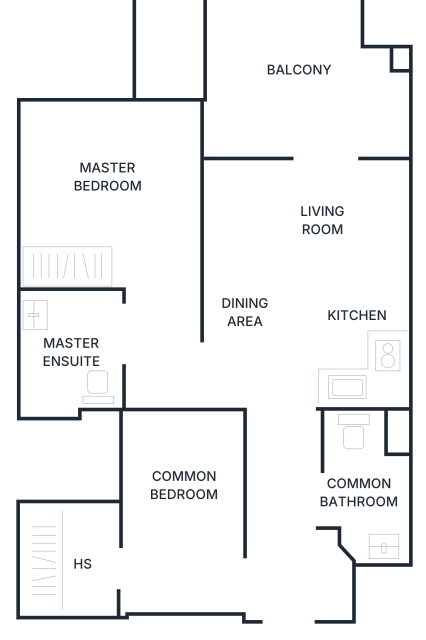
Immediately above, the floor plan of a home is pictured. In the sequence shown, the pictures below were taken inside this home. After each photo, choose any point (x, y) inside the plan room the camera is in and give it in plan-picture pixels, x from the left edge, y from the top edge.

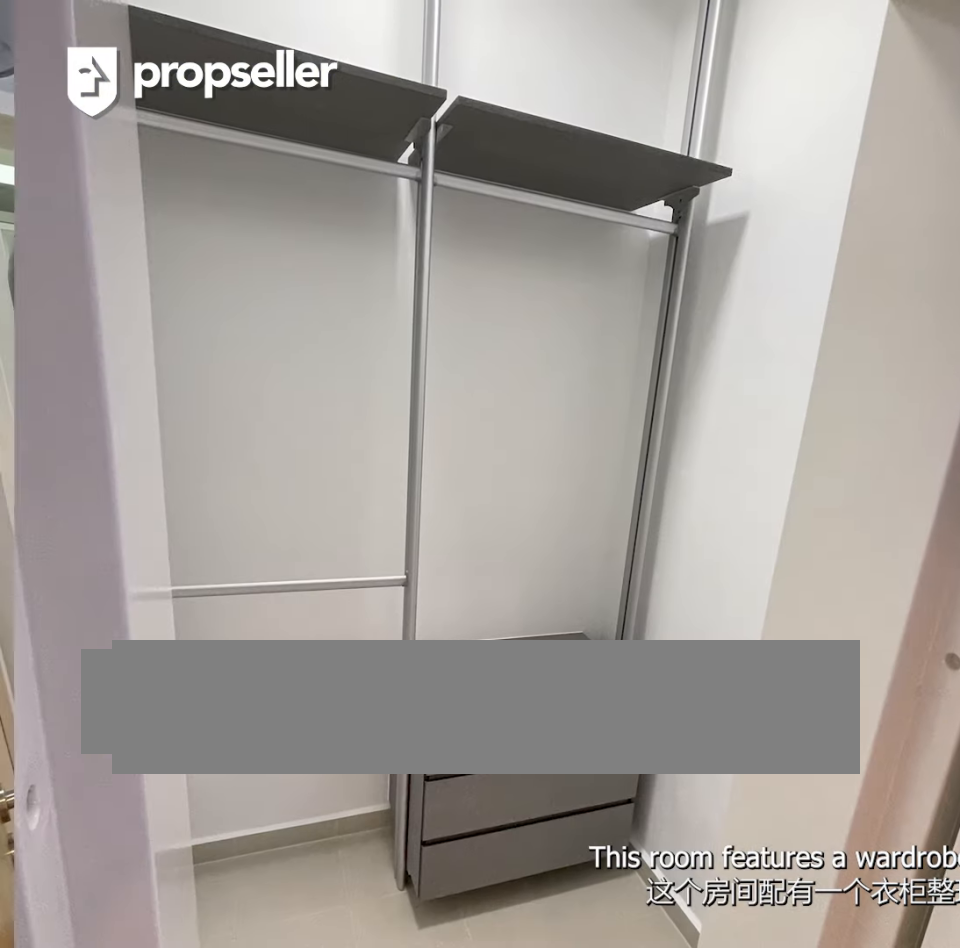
(182, 522)
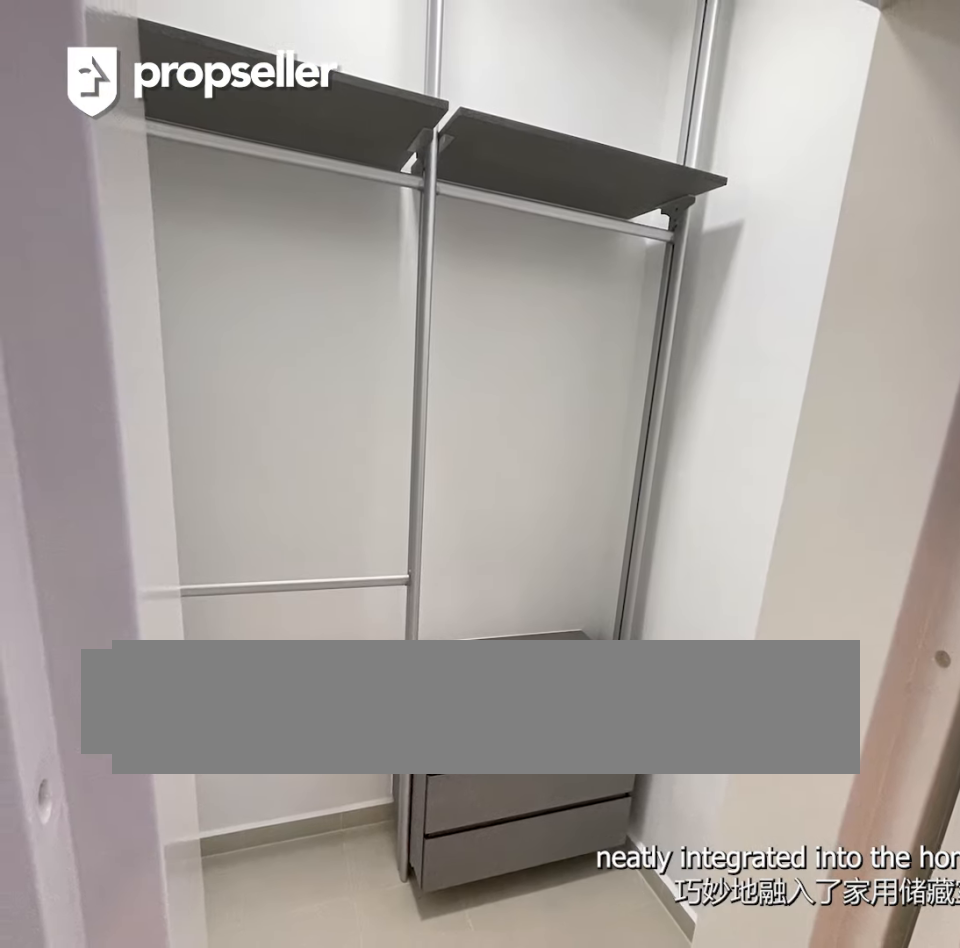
(182, 522)
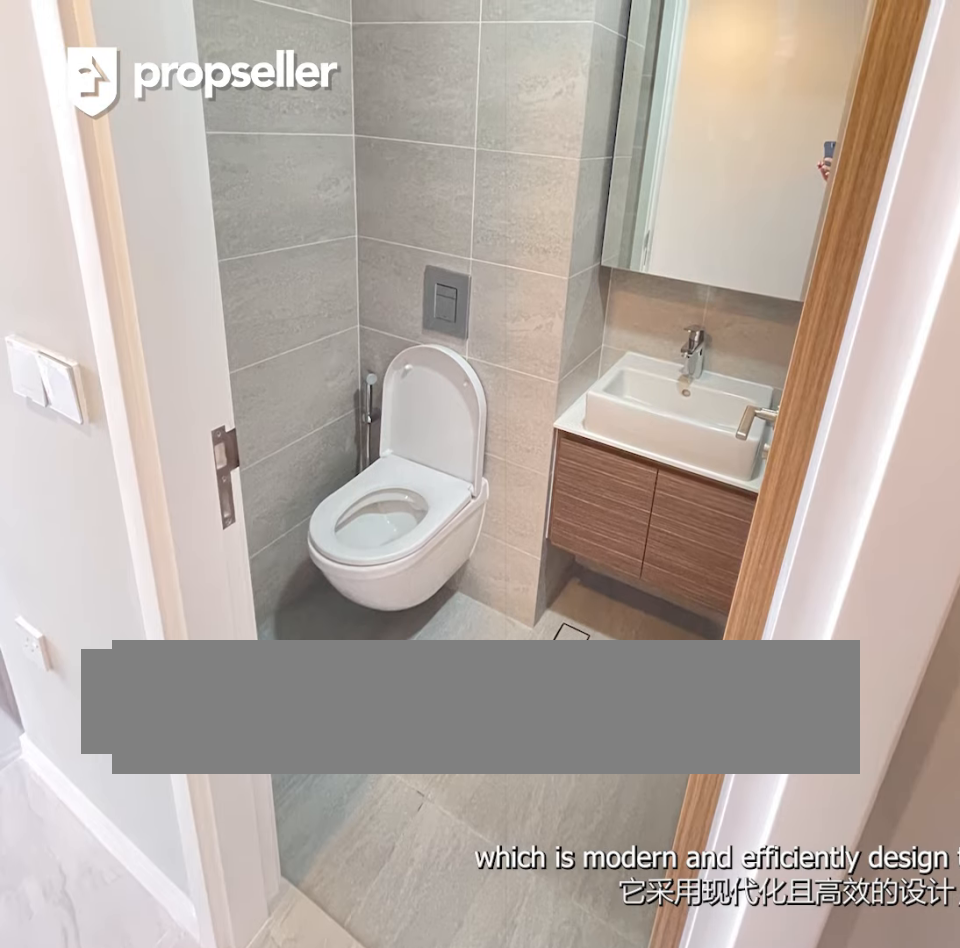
(364, 488)
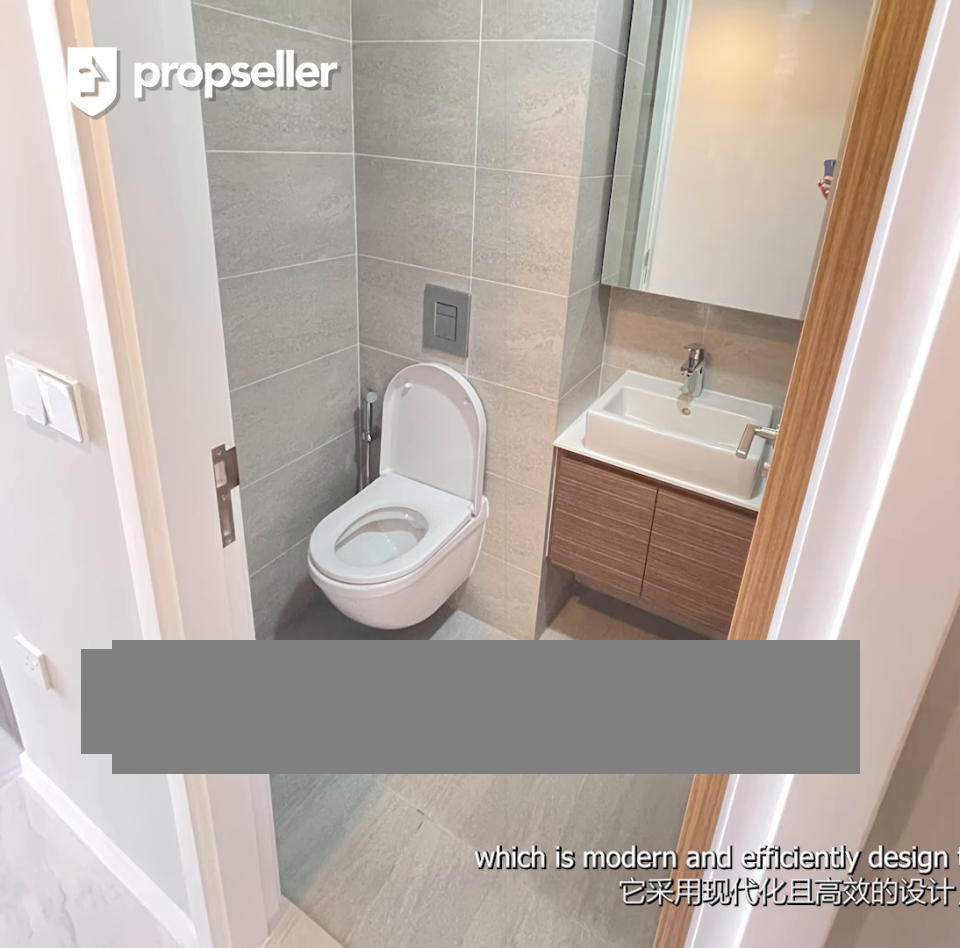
(364, 488)
